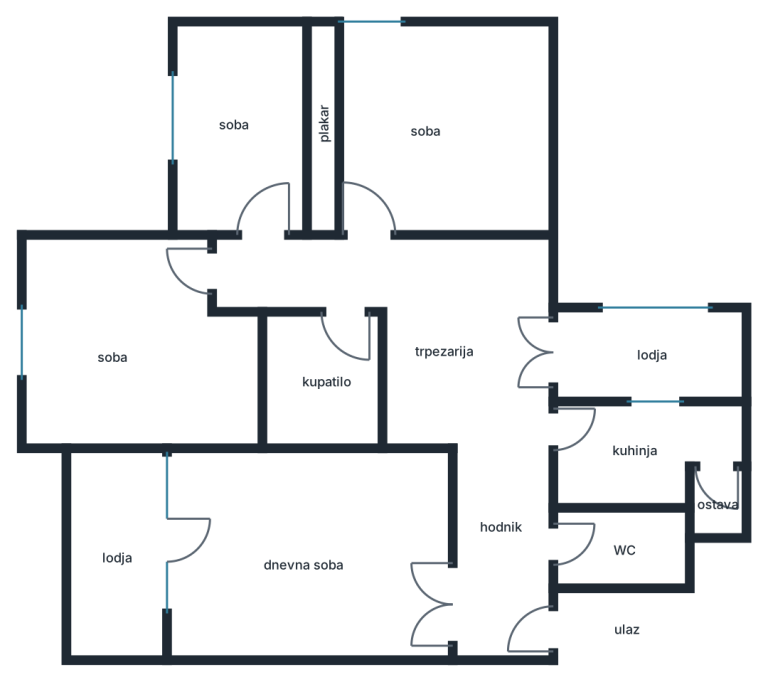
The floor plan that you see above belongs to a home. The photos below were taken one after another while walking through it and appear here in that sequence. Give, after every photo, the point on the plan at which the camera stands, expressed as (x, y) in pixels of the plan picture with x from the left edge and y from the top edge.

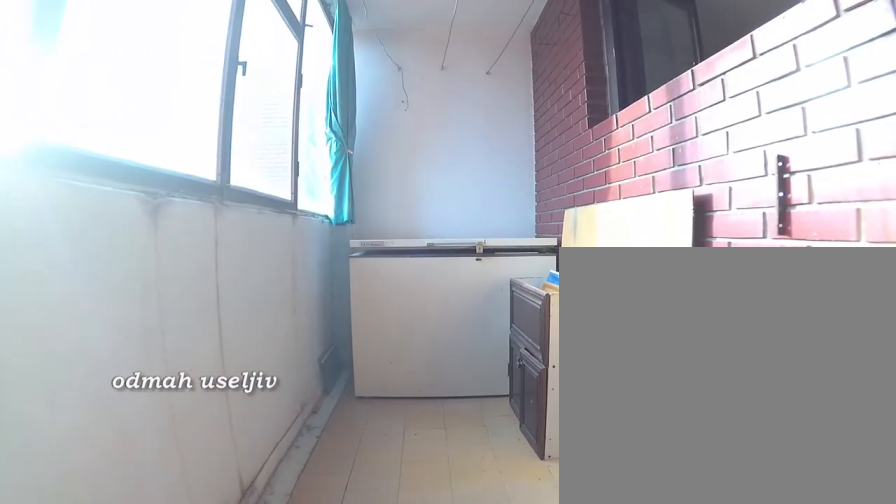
(574, 346)
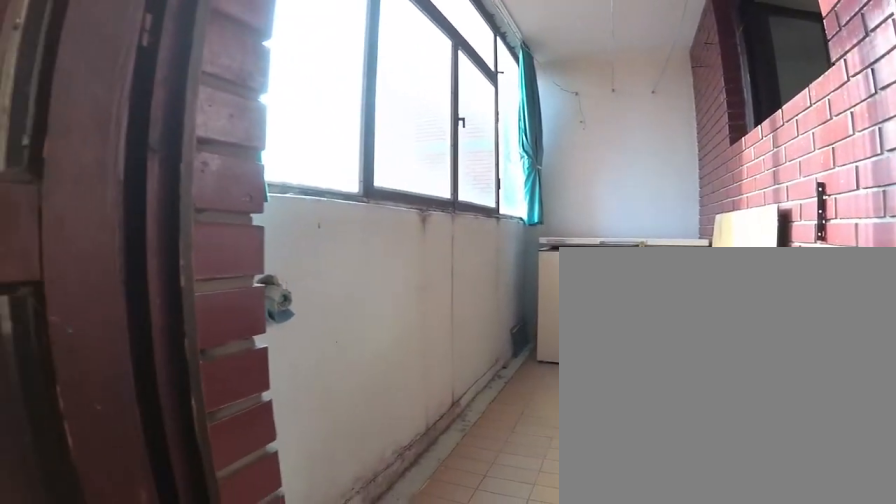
(551, 343)
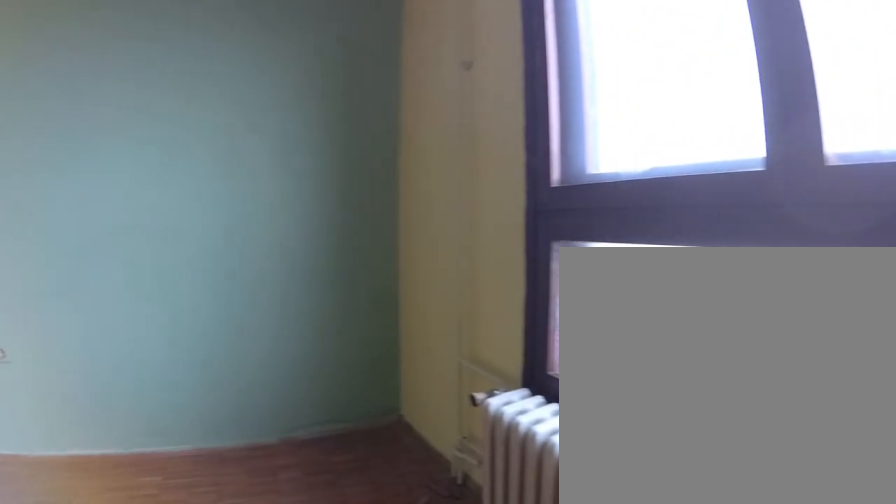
(61, 278)
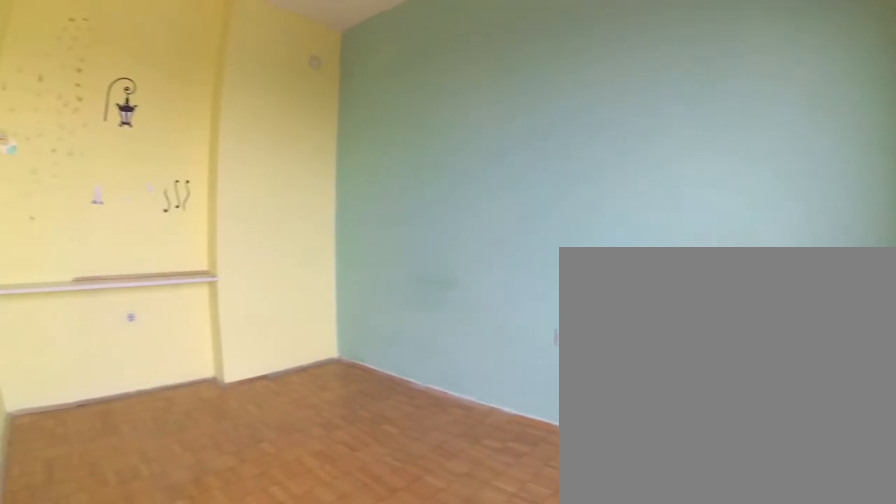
(51, 287)
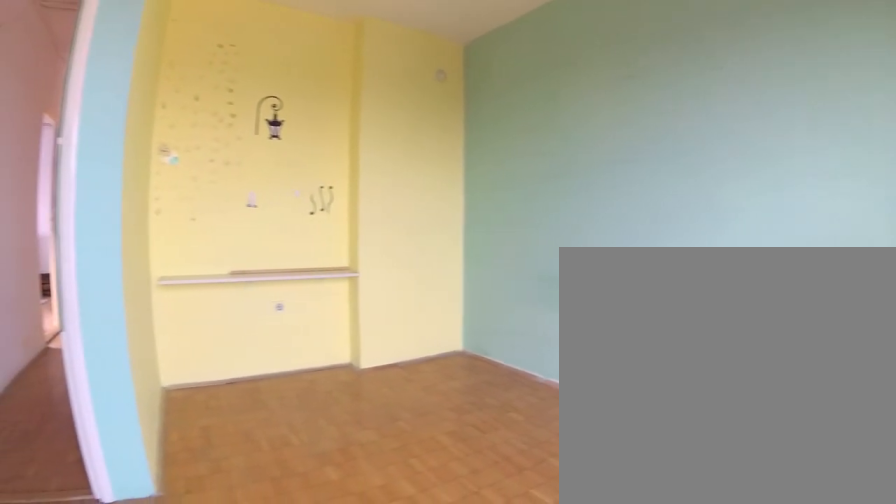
(51, 289)
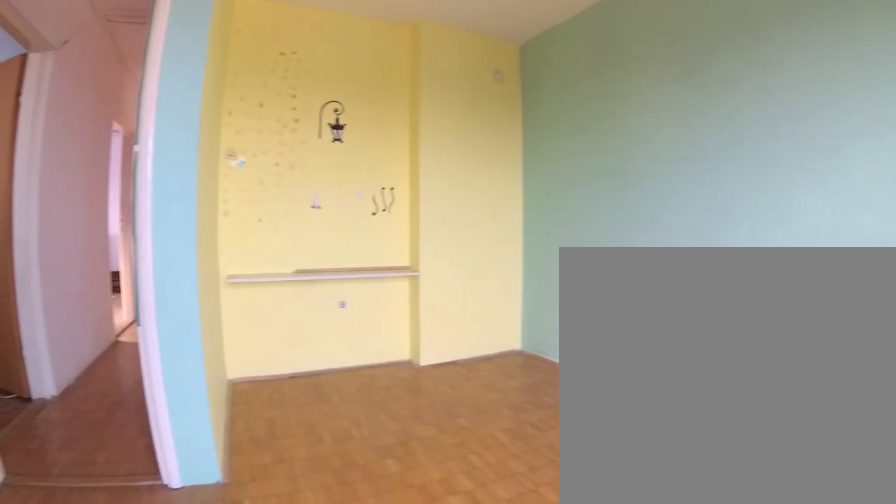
(50, 289)
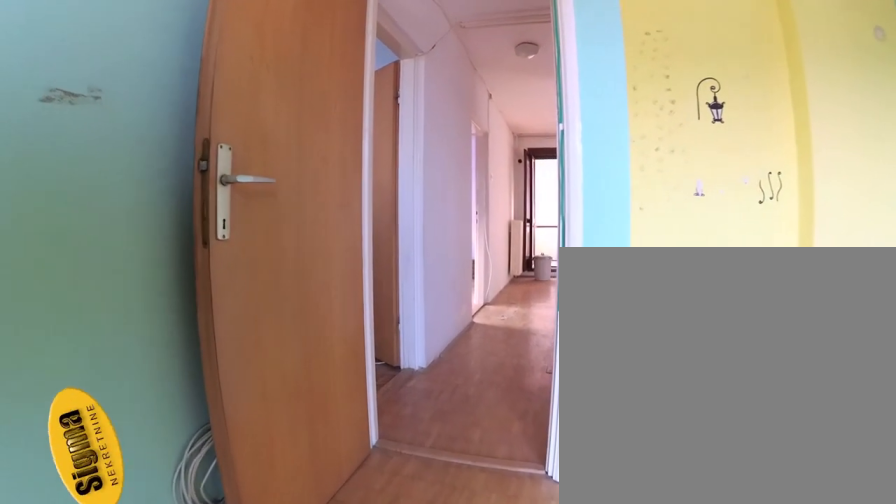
(82, 291)
